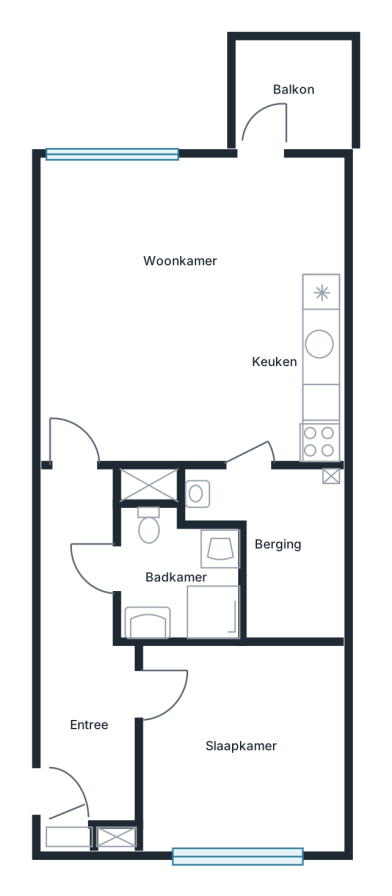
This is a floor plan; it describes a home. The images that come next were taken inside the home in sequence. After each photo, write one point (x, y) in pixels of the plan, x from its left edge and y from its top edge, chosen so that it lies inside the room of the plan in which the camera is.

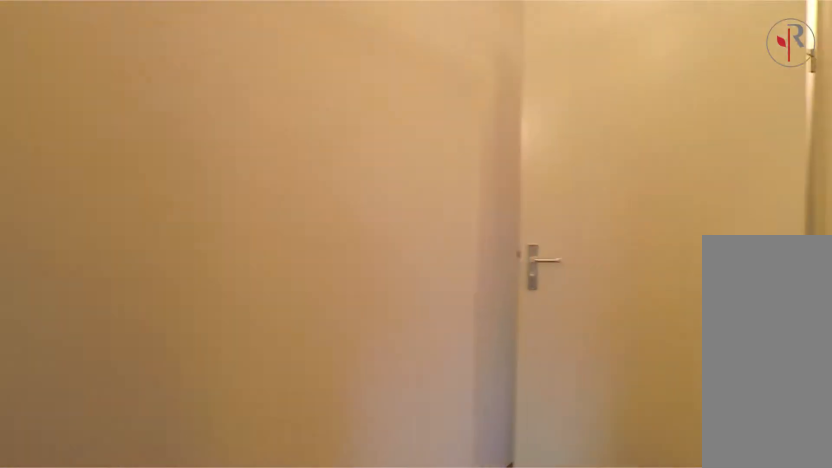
(88, 657)
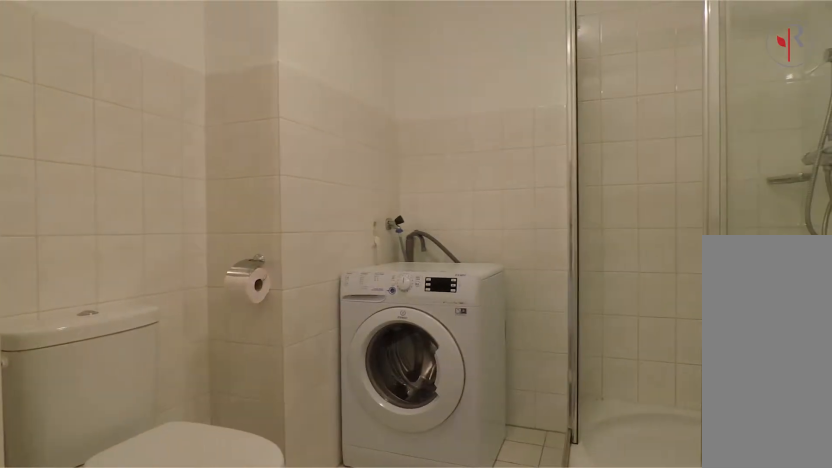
(162, 565)
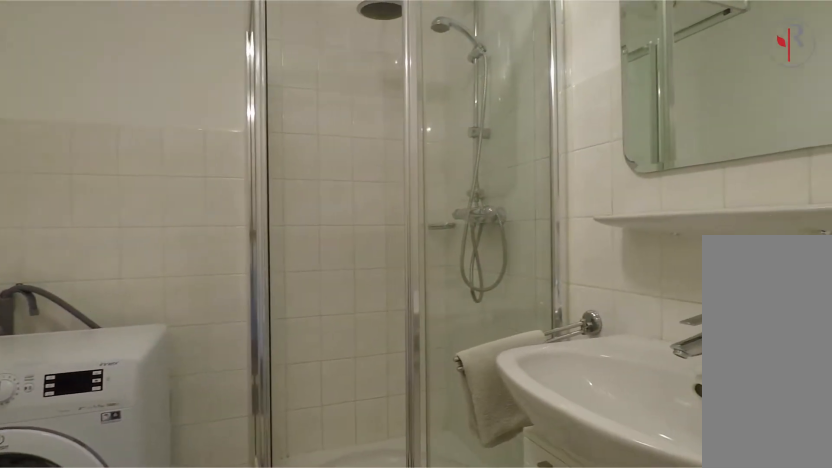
(162, 565)
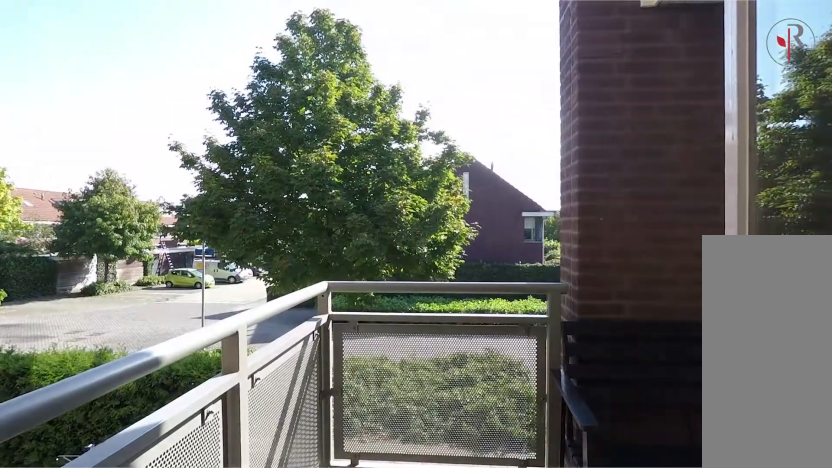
(293, 94)
